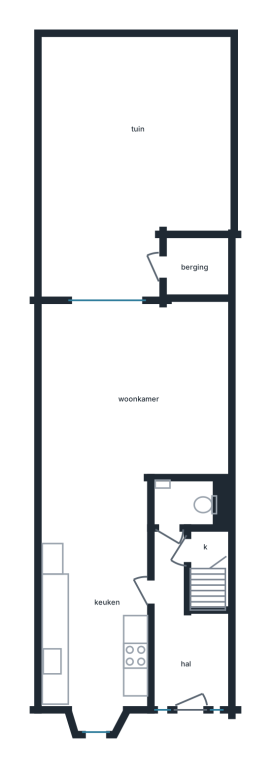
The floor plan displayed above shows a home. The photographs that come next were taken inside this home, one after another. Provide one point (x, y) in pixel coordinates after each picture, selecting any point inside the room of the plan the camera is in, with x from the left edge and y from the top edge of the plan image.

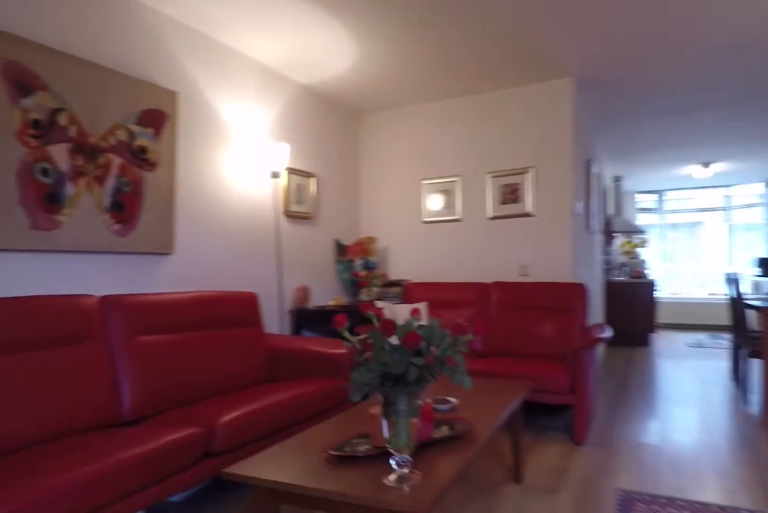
(187, 390)
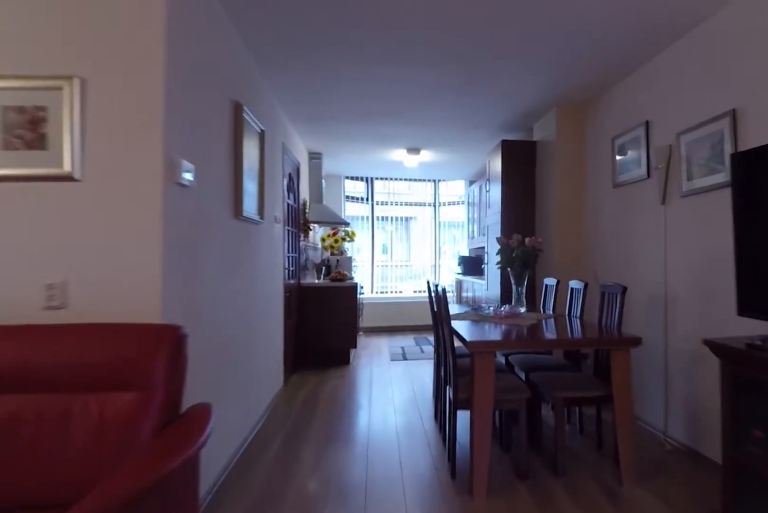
(187, 390)
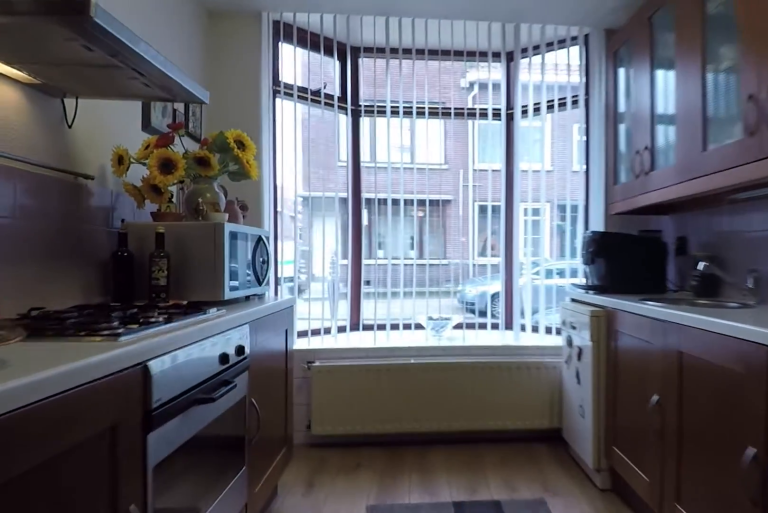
(101, 698)
